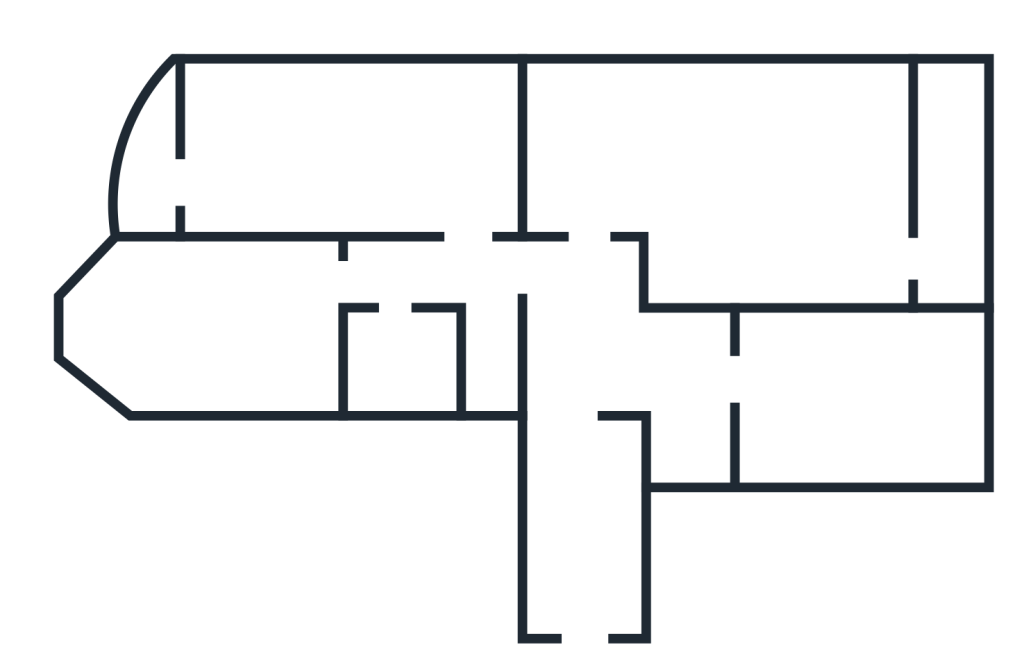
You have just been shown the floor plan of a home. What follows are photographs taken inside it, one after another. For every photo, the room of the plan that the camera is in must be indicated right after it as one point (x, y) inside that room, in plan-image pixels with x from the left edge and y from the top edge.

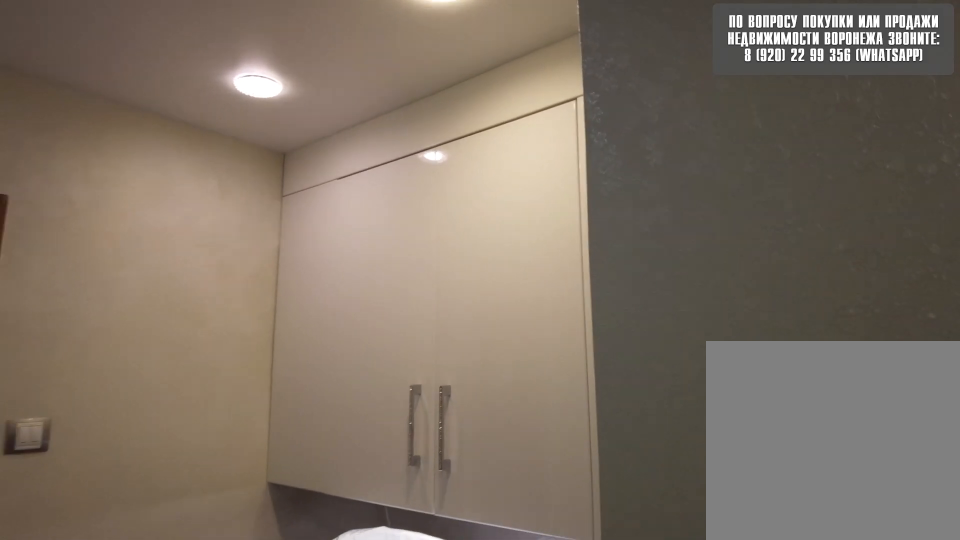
(700, 382)
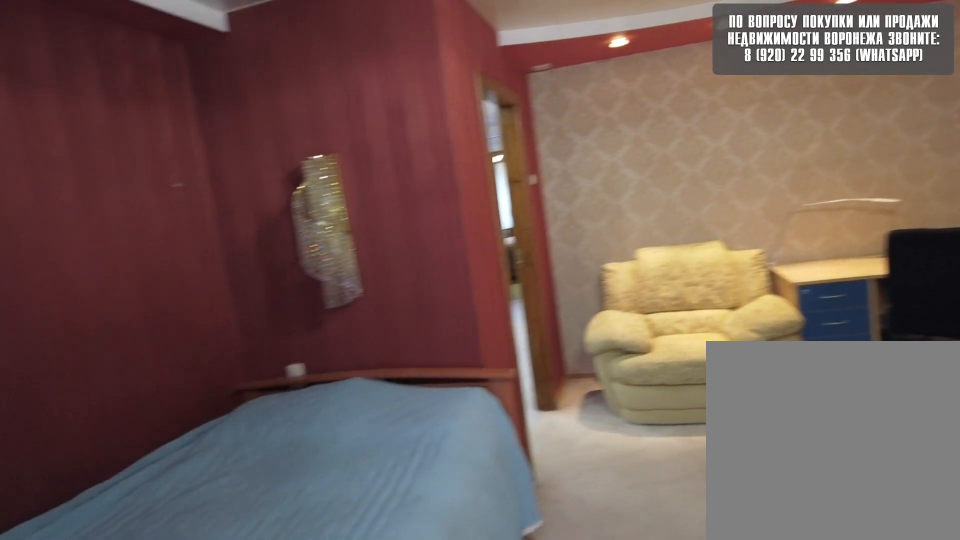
(666, 166)
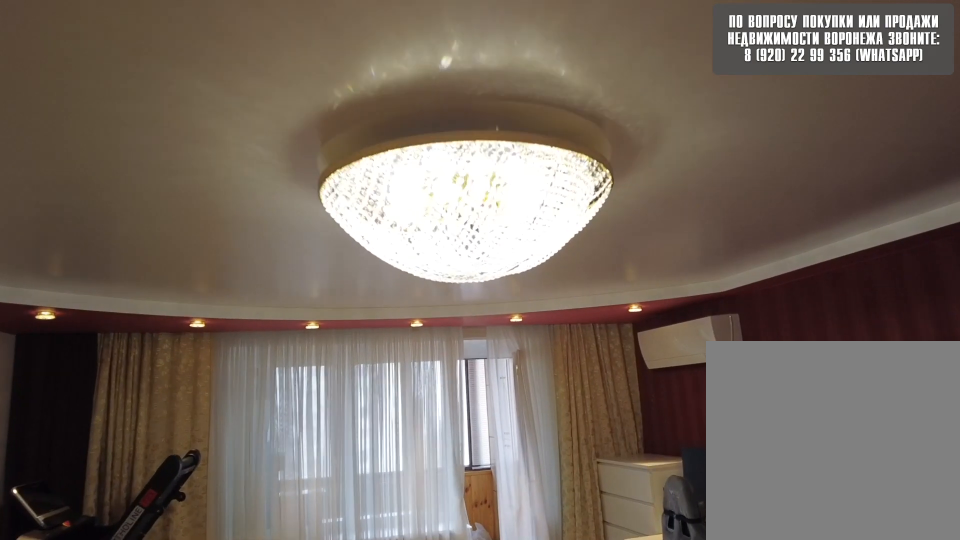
(666, 166)
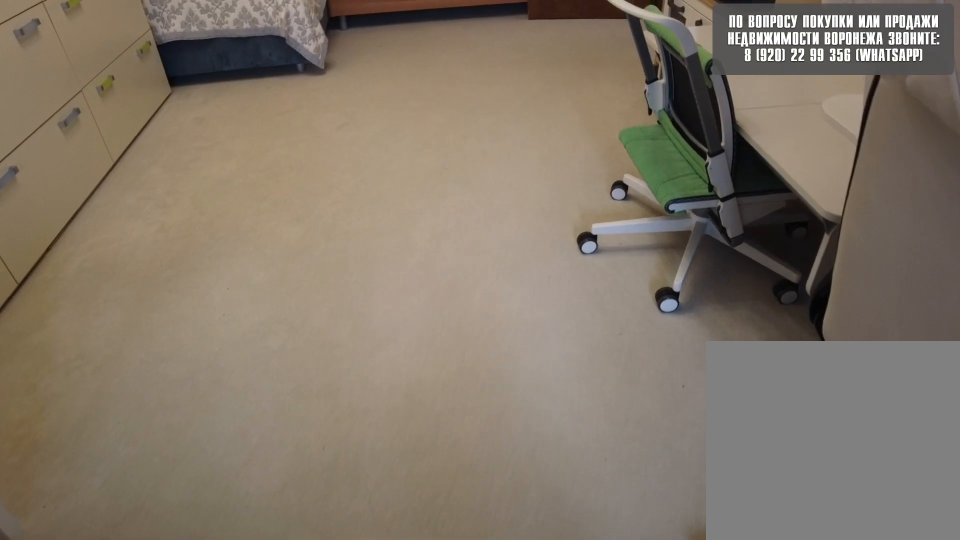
(421, 162)
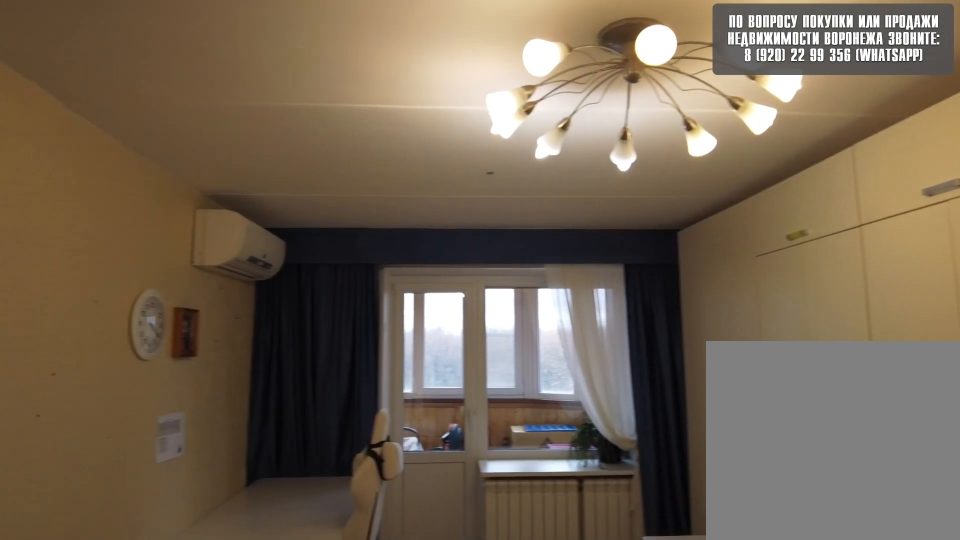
(421, 162)
